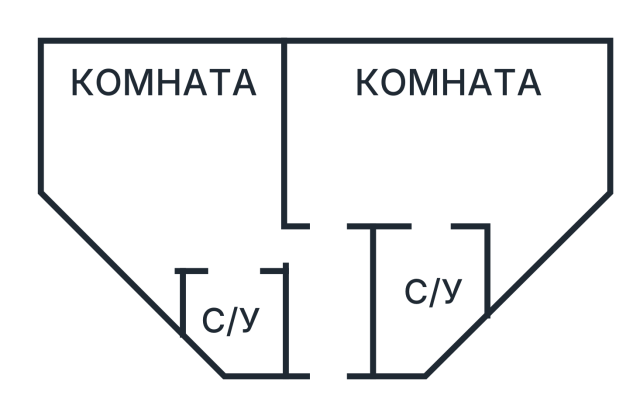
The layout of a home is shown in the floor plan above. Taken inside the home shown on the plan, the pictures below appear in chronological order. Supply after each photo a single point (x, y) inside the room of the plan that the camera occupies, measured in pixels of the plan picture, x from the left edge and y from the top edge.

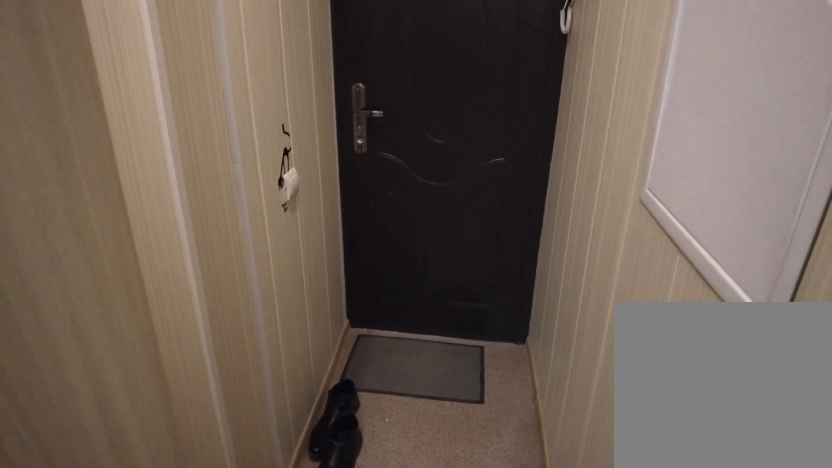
(336, 317)
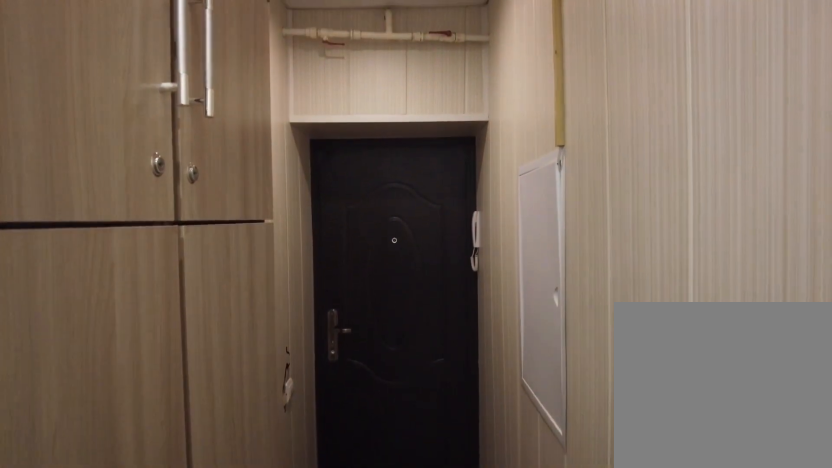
(336, 317)
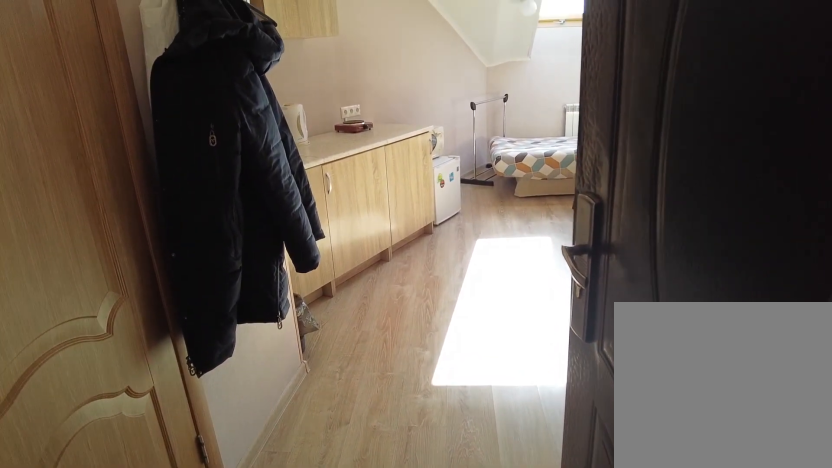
(307, 257)
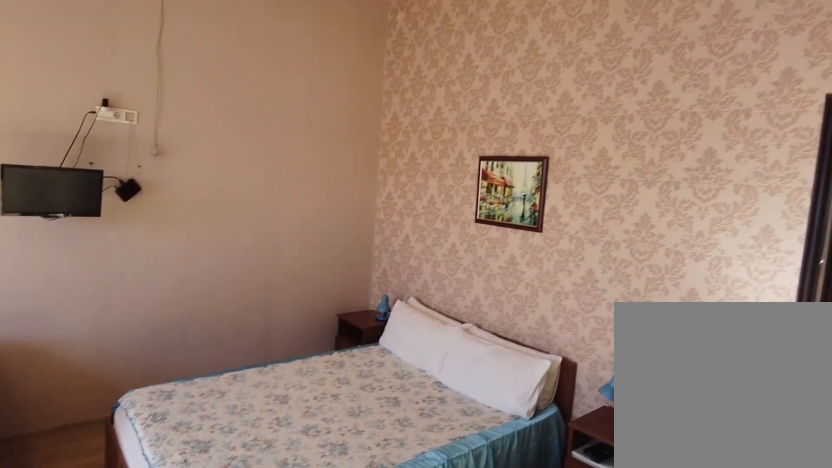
(209, 215)
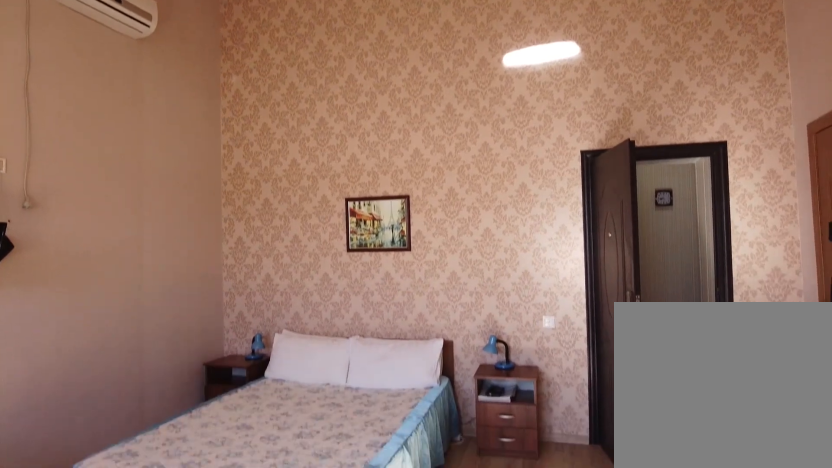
(209, 215)
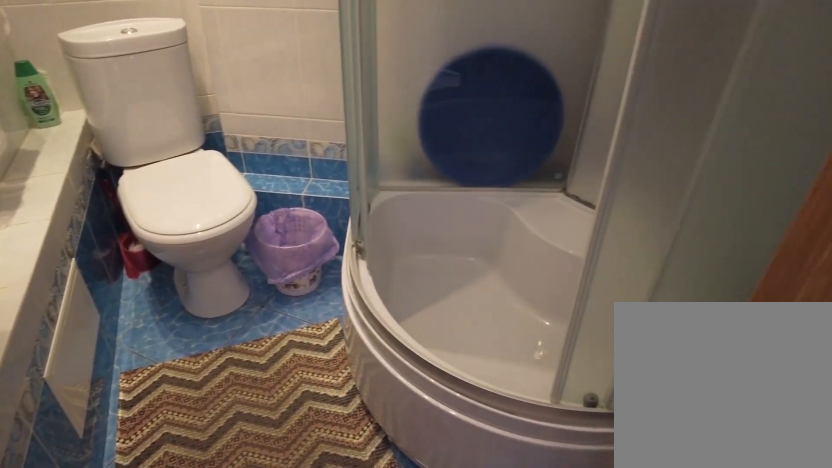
(247, 306)
